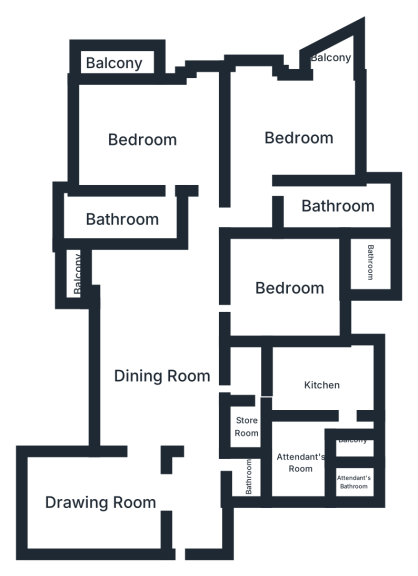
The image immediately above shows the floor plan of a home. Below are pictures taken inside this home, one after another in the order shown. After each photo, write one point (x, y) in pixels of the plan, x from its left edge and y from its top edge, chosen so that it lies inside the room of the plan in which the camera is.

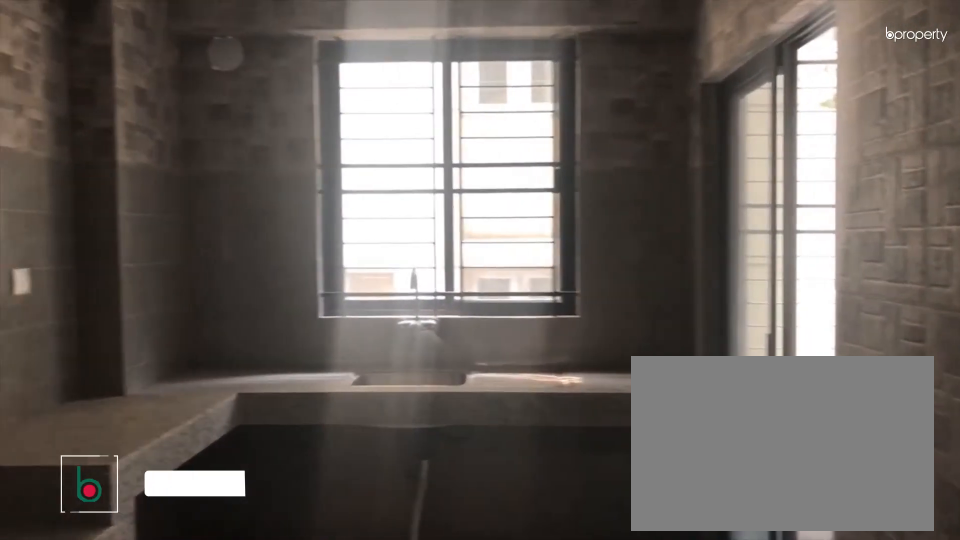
(326, 387)
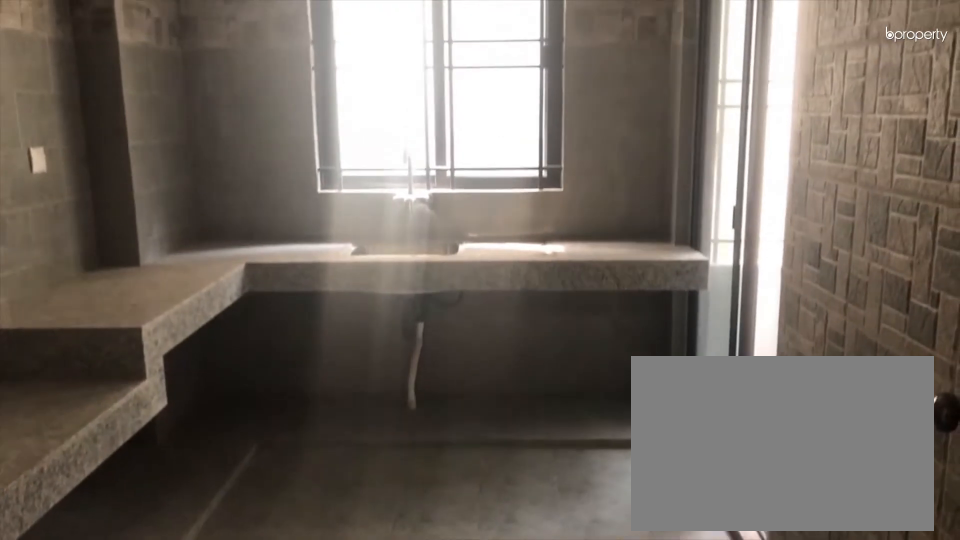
(326, 387)
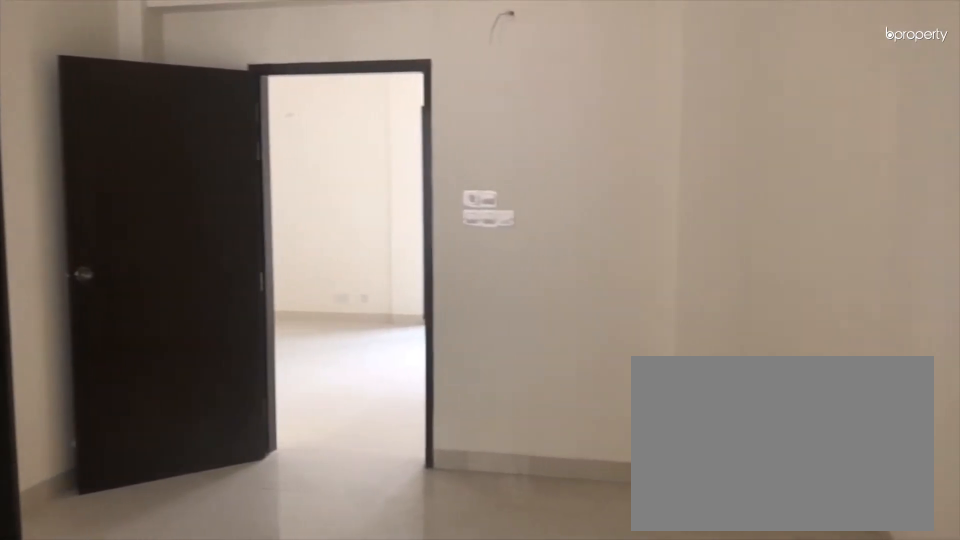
(289, 284)
